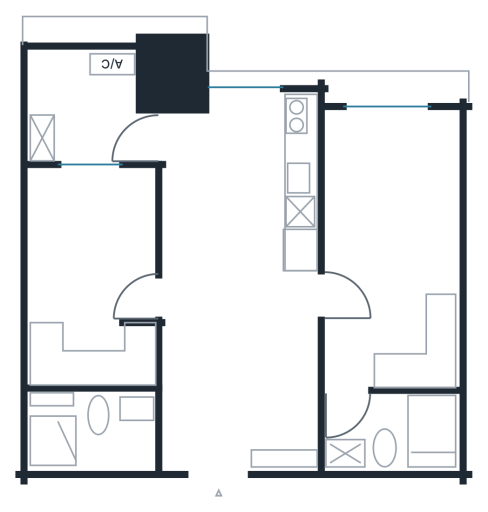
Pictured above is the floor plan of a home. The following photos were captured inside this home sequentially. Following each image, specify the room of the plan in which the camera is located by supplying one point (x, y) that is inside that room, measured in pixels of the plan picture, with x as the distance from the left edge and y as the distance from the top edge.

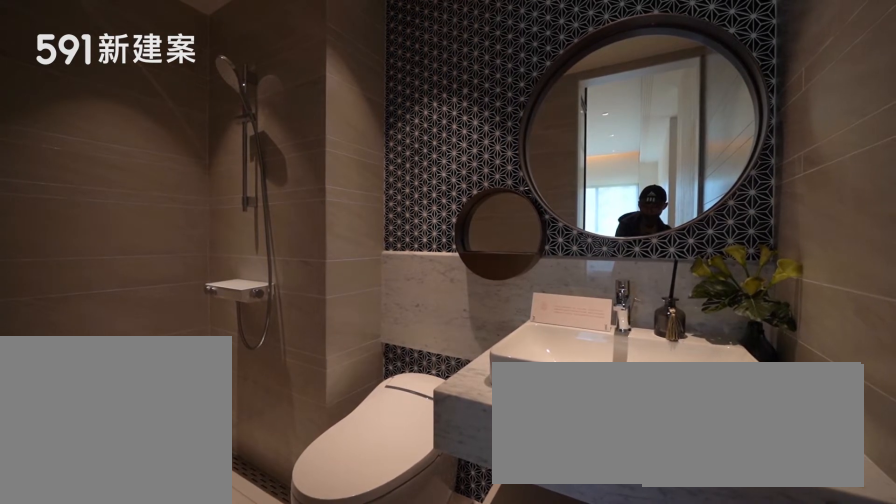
(392, 428)
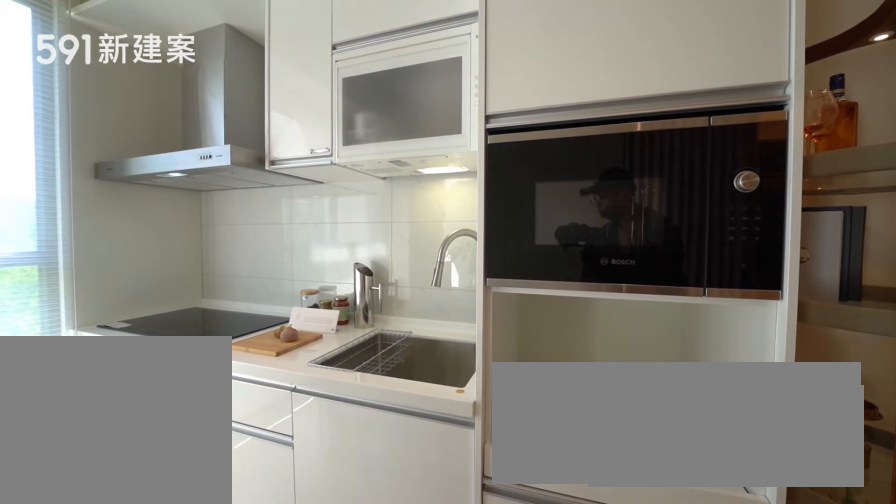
(289, 184)
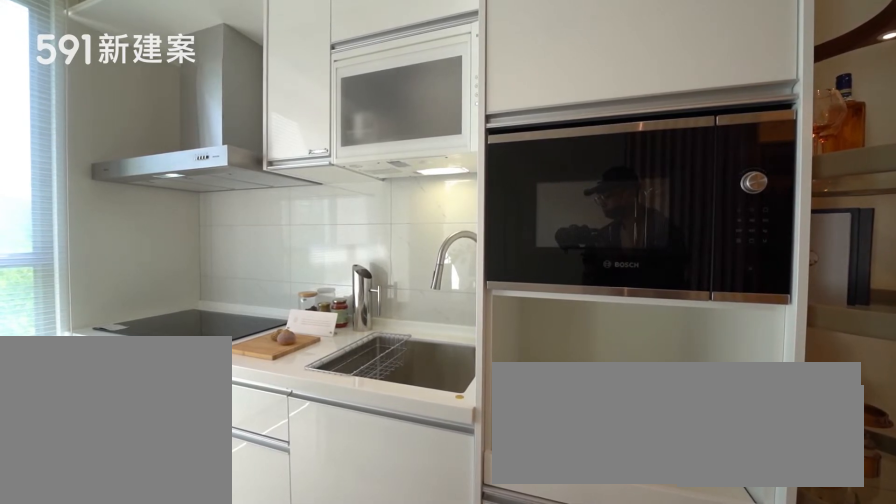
(289, 184)
